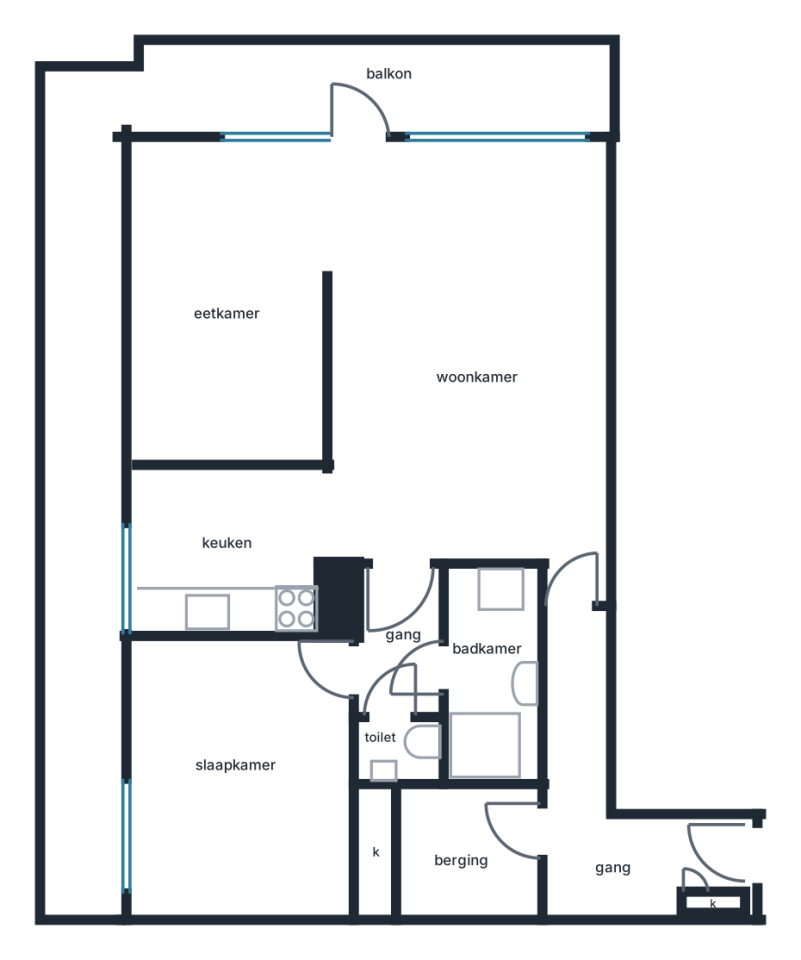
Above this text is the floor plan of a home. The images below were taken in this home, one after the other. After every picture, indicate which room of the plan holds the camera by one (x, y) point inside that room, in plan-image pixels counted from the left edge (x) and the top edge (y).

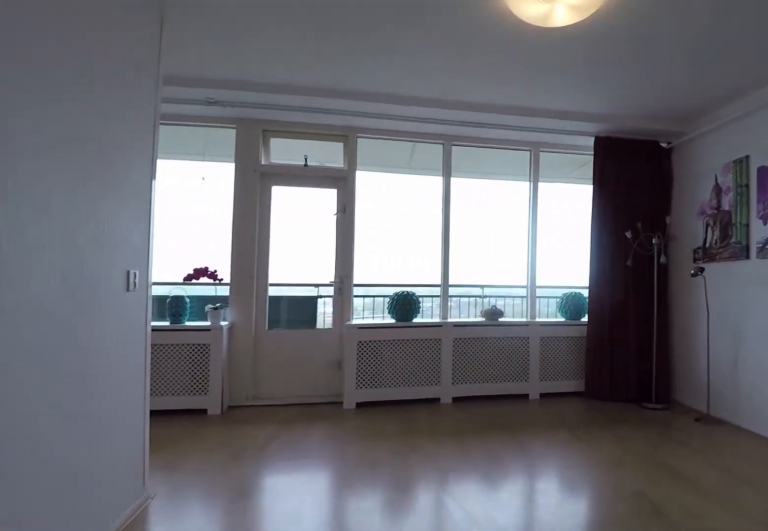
(469, 359)
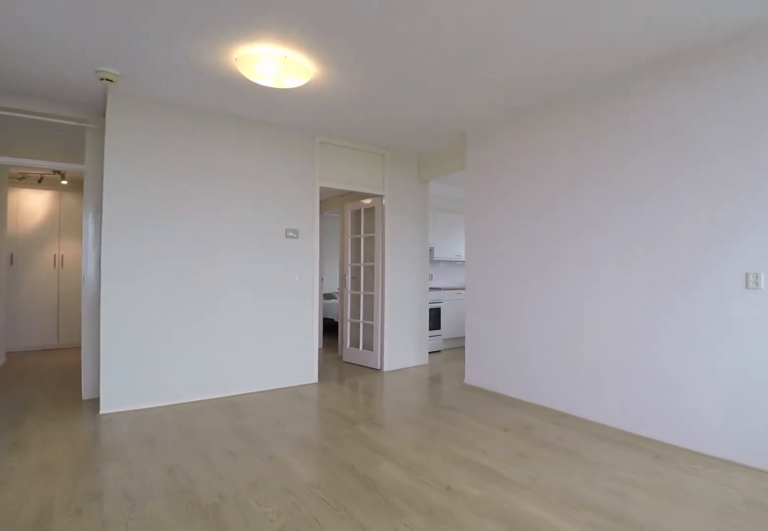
(469, 359)
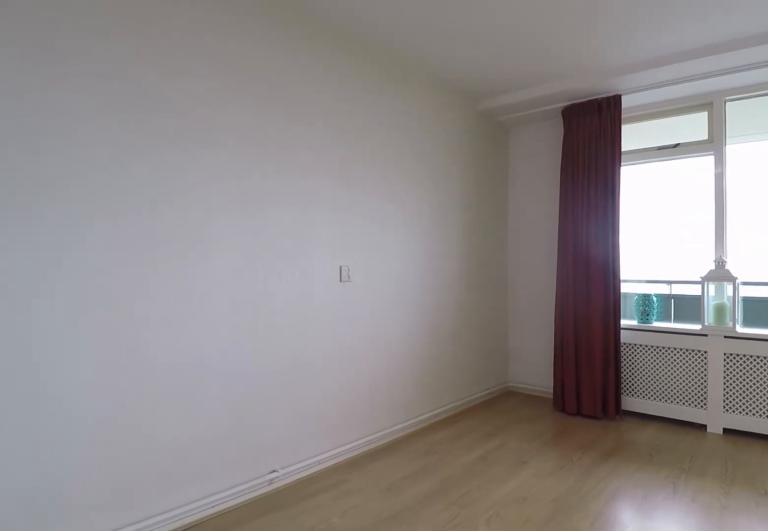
(231, 301)
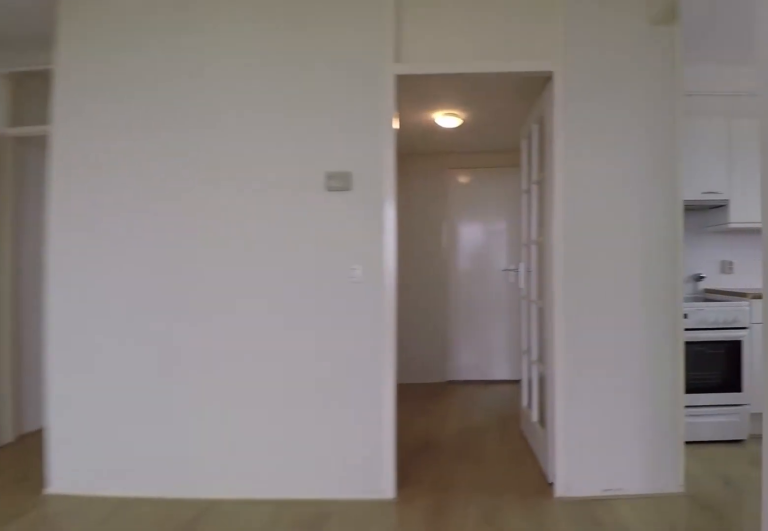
(469, 356)
